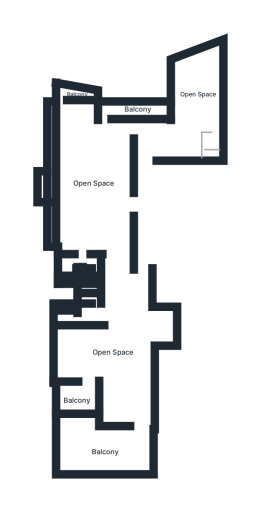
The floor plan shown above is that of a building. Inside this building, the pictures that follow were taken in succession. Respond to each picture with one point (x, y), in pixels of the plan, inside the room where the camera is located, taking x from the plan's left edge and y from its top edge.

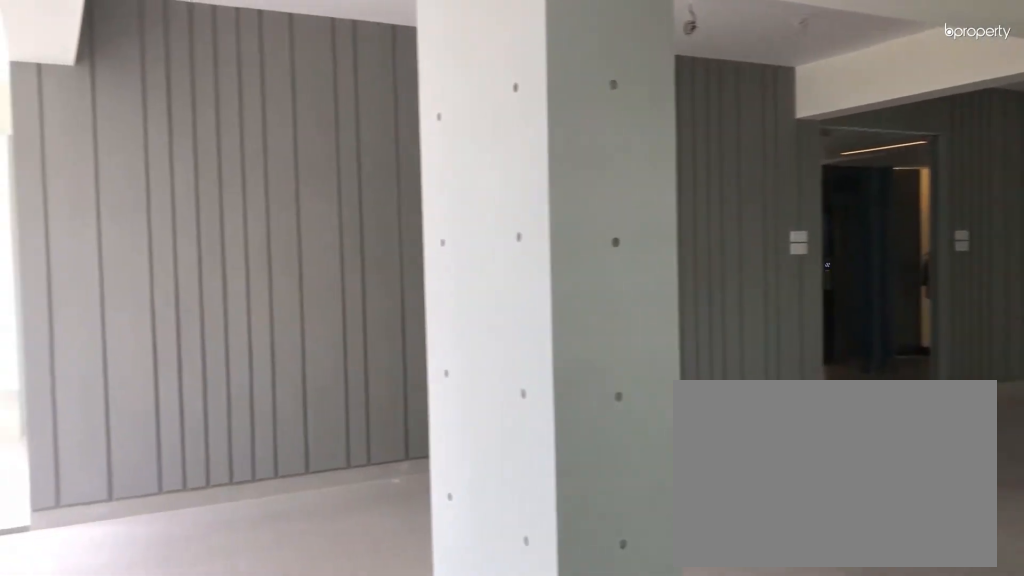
(97, 188)
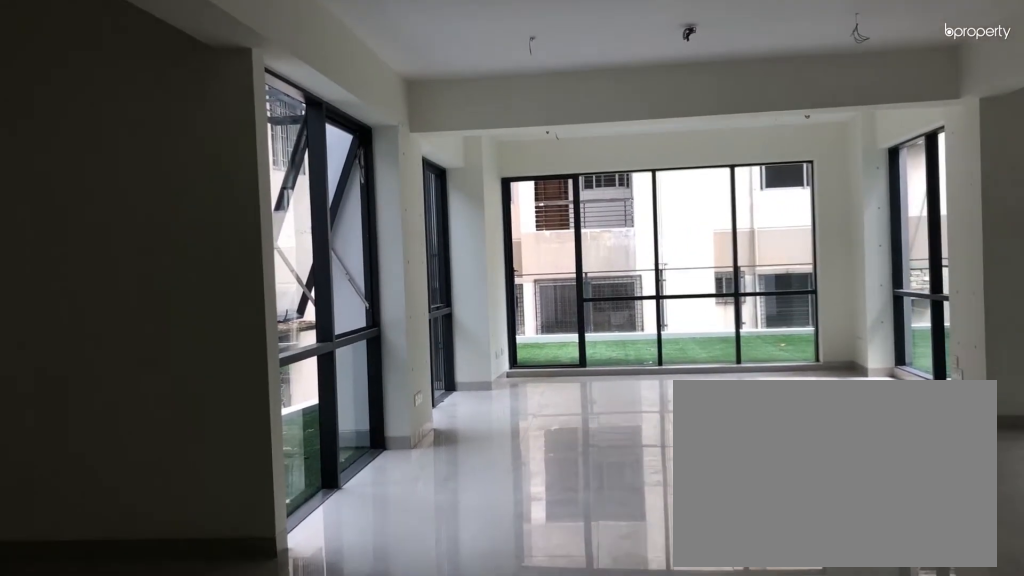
(111, 349)
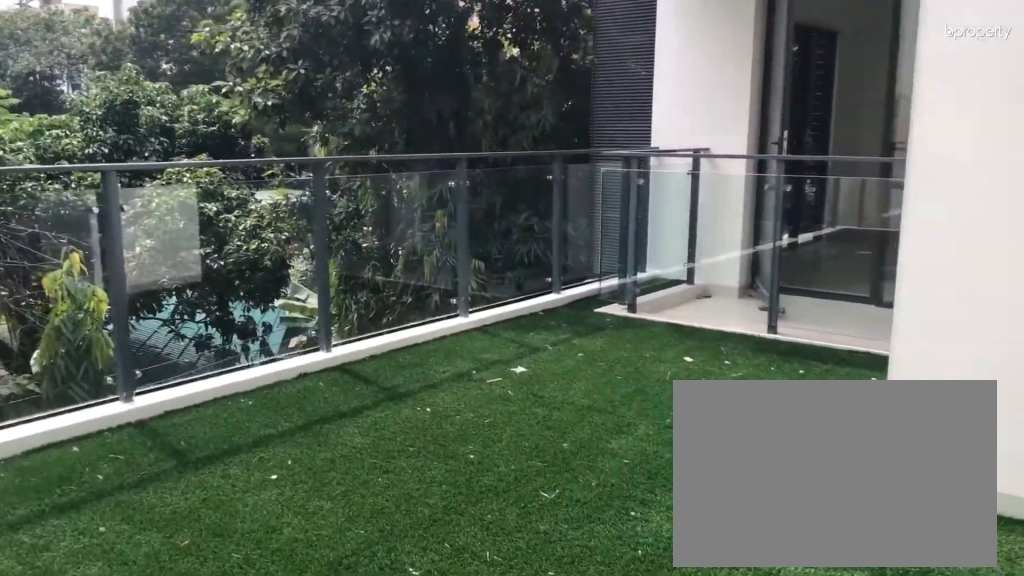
(101, 455)
